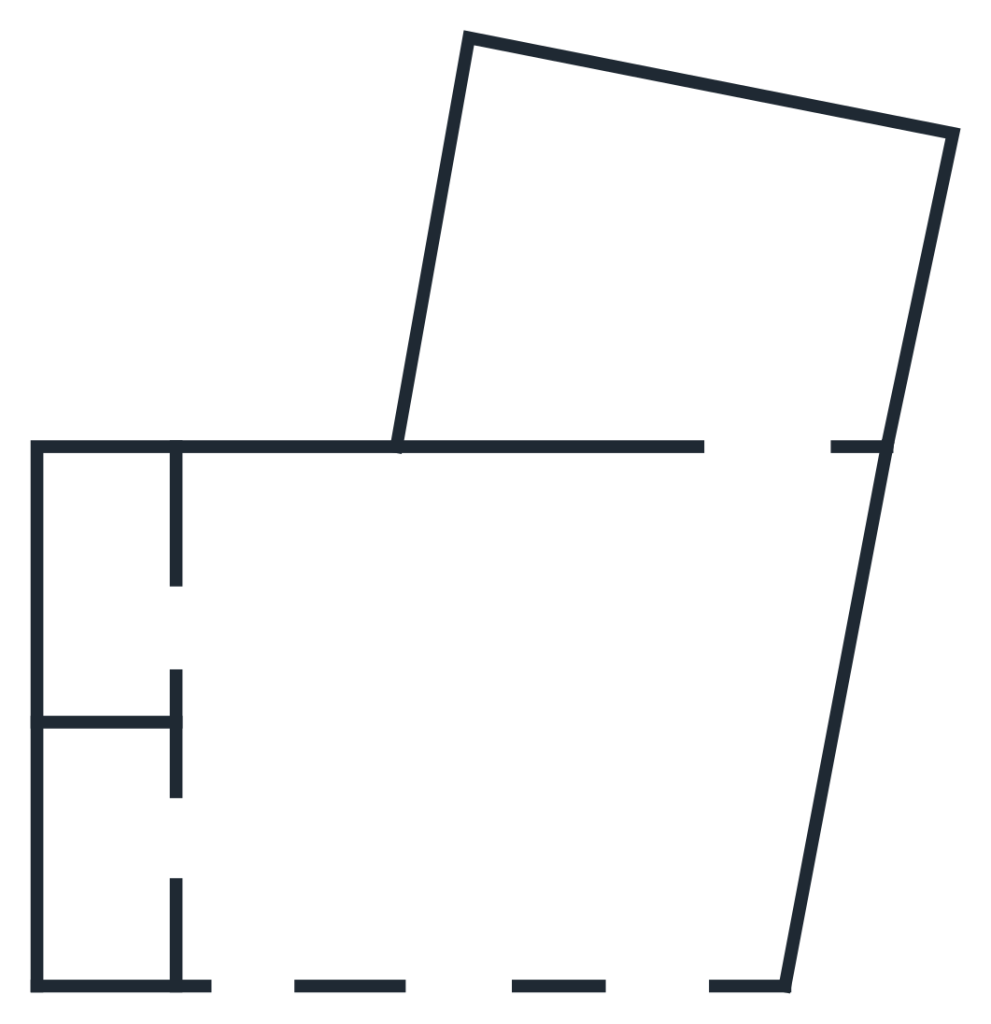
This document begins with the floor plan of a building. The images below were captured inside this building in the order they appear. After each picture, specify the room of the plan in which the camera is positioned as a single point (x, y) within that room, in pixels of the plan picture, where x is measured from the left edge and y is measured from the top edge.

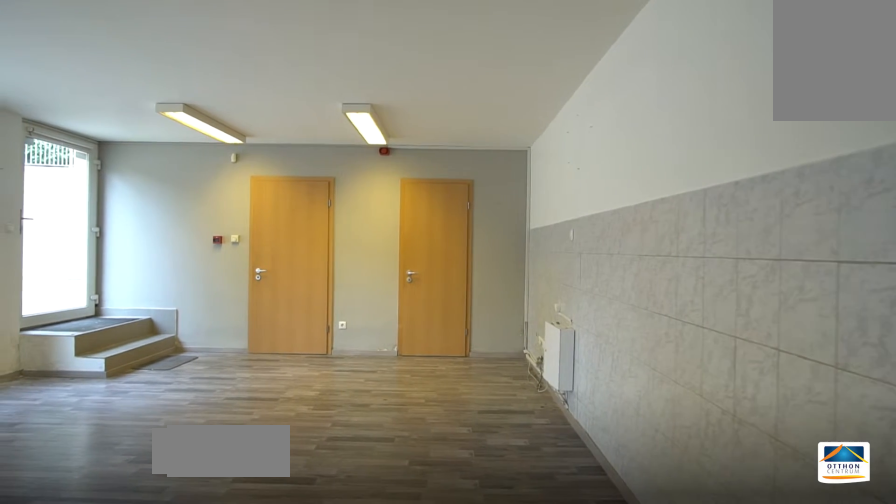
(486, 736)
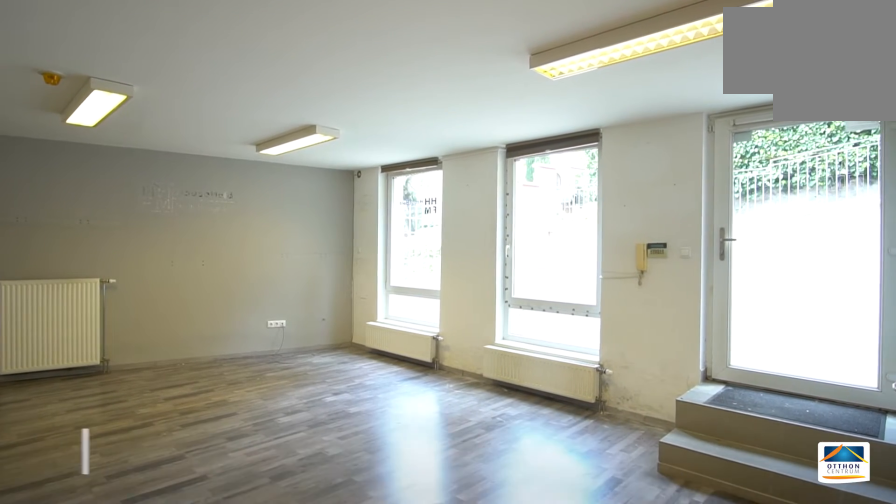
(474, 736)
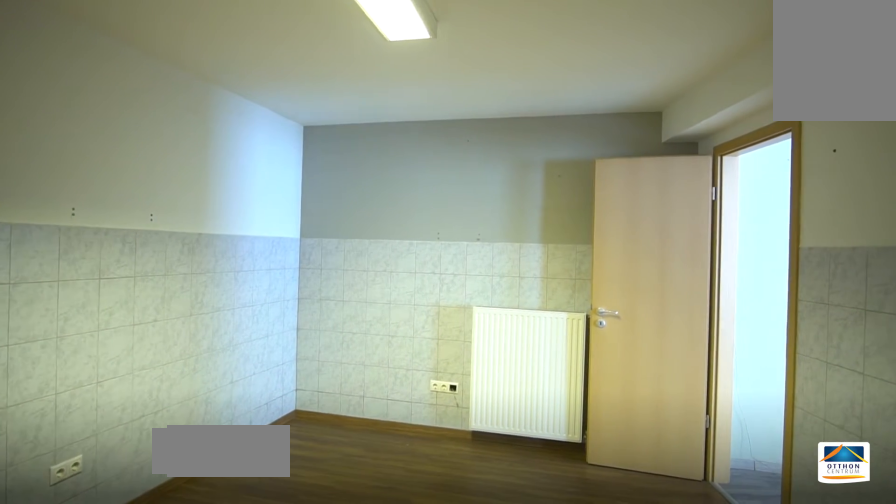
(683, 295)
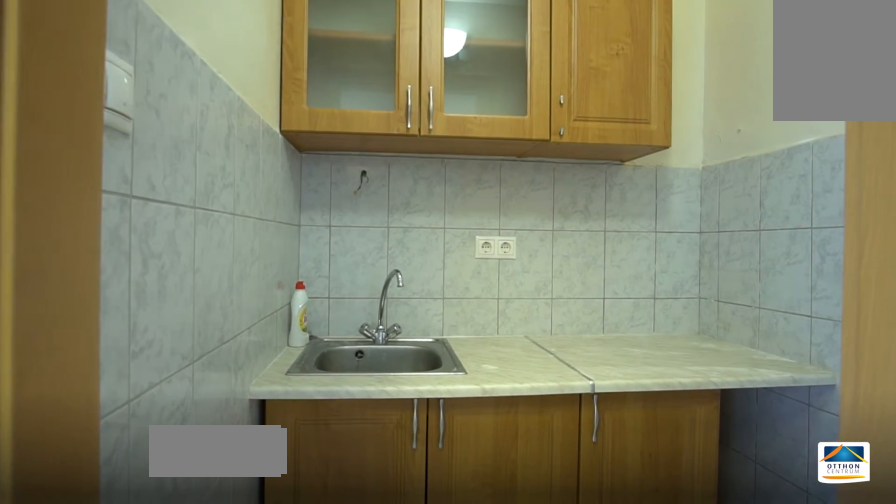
(114, 620)
